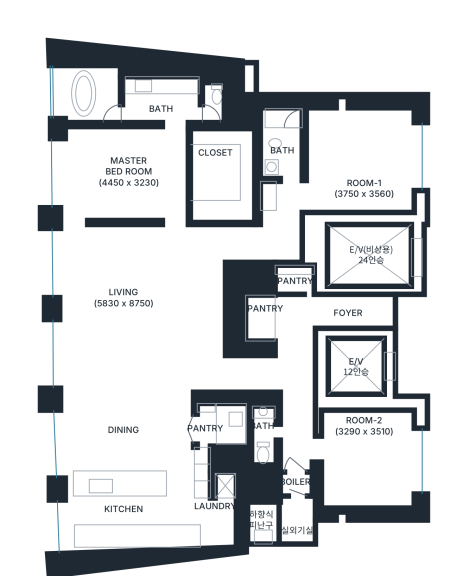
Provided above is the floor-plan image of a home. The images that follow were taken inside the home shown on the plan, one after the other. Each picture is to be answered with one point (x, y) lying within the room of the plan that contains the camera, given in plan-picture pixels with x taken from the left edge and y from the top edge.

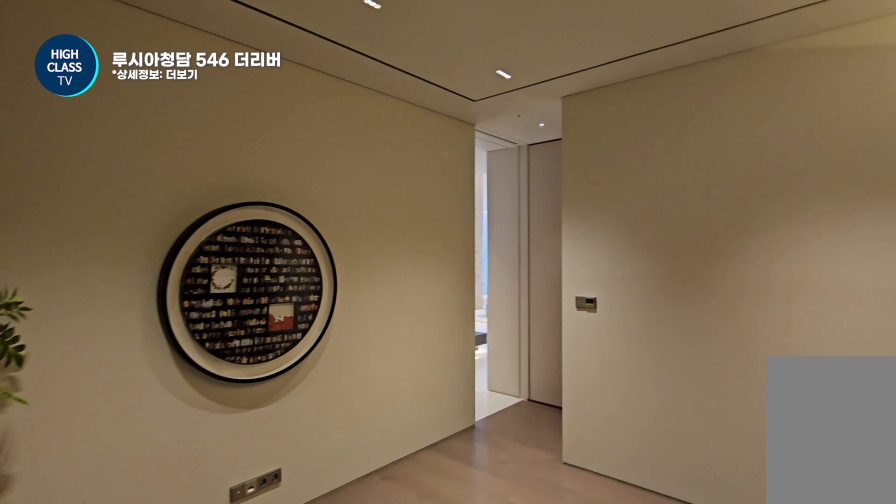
(336, 157)
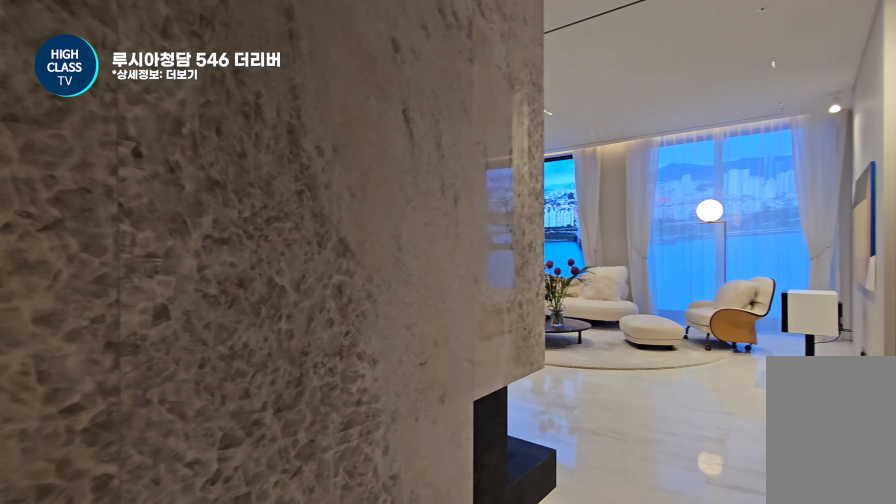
(262, 241)
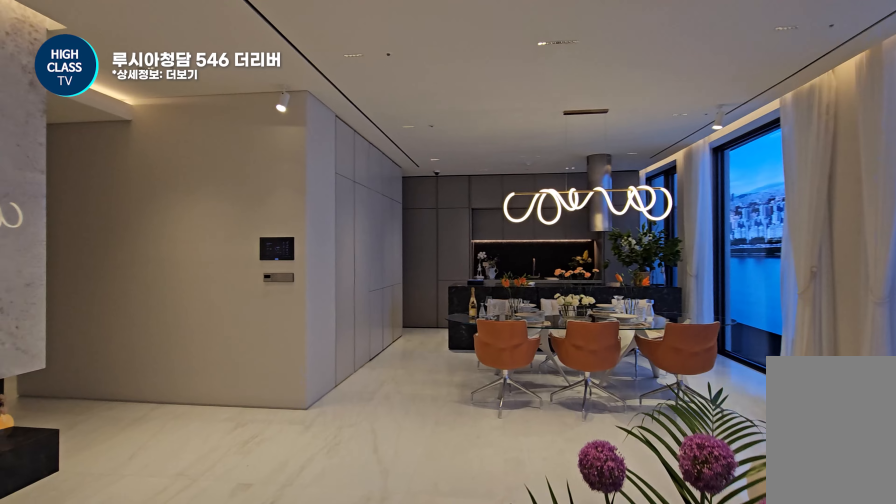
(140, 304)
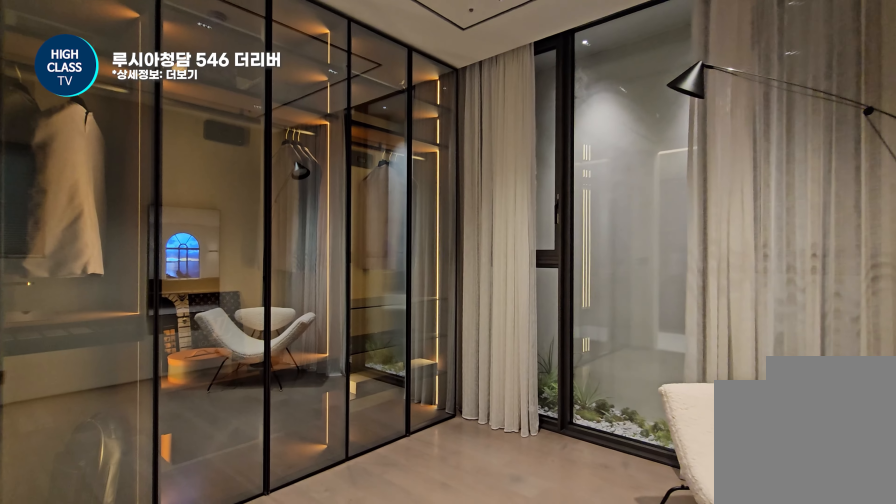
(366, 457)
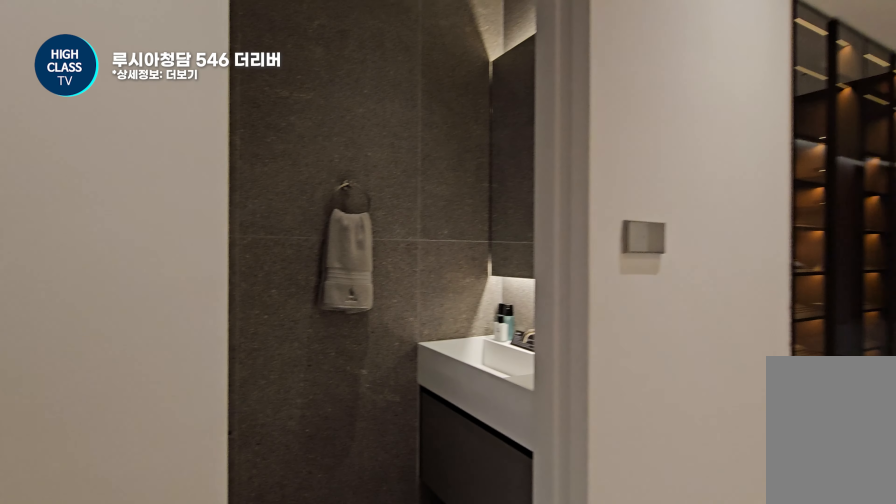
(264, 431)
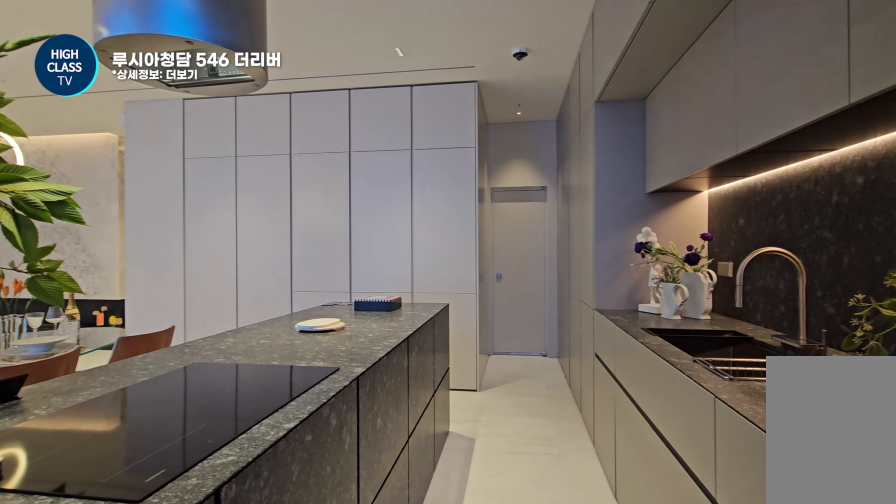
(146, 455)
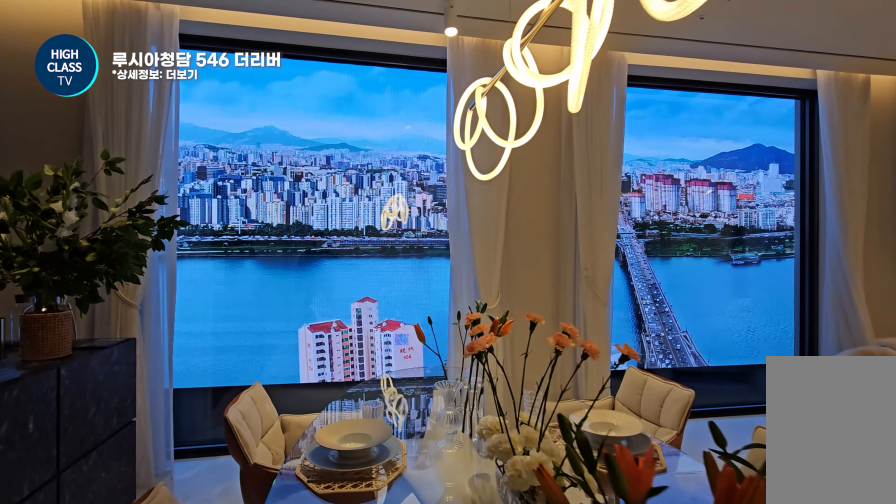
(146, 455)
